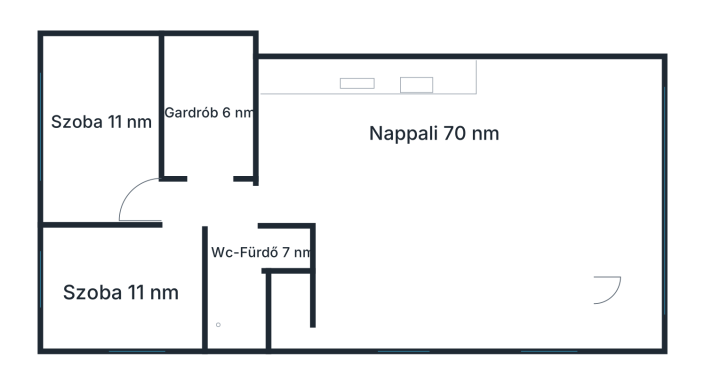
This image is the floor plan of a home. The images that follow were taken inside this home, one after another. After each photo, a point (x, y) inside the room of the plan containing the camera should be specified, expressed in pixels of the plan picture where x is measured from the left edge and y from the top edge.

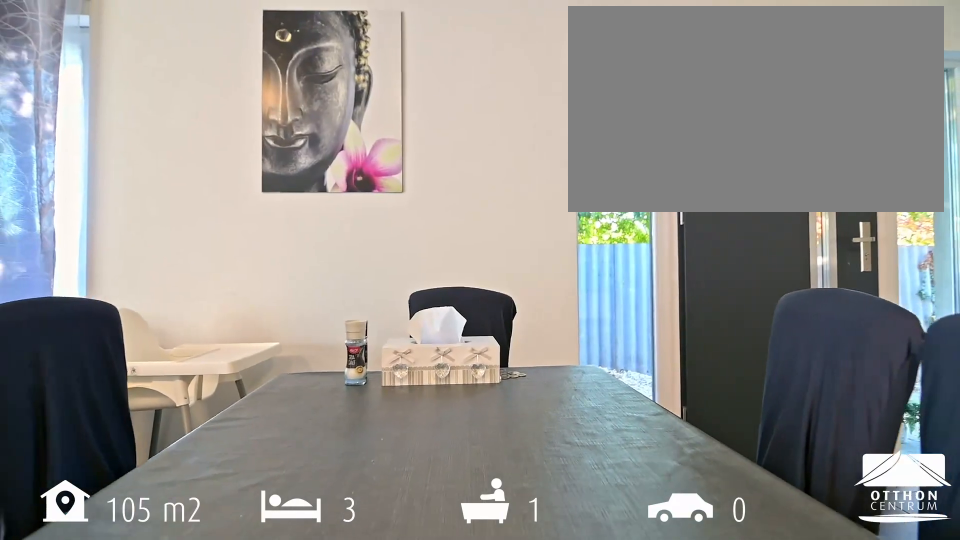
(459, 210)
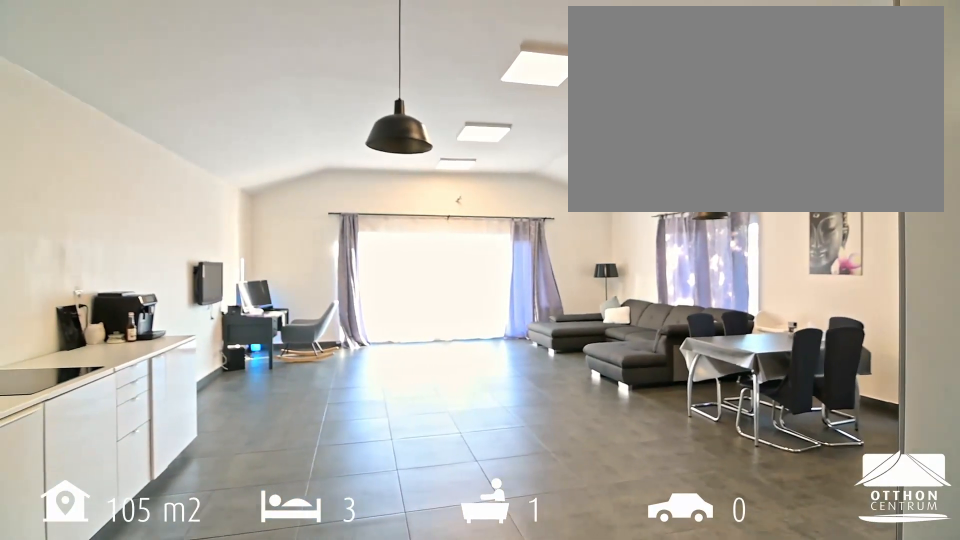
(459, 210)
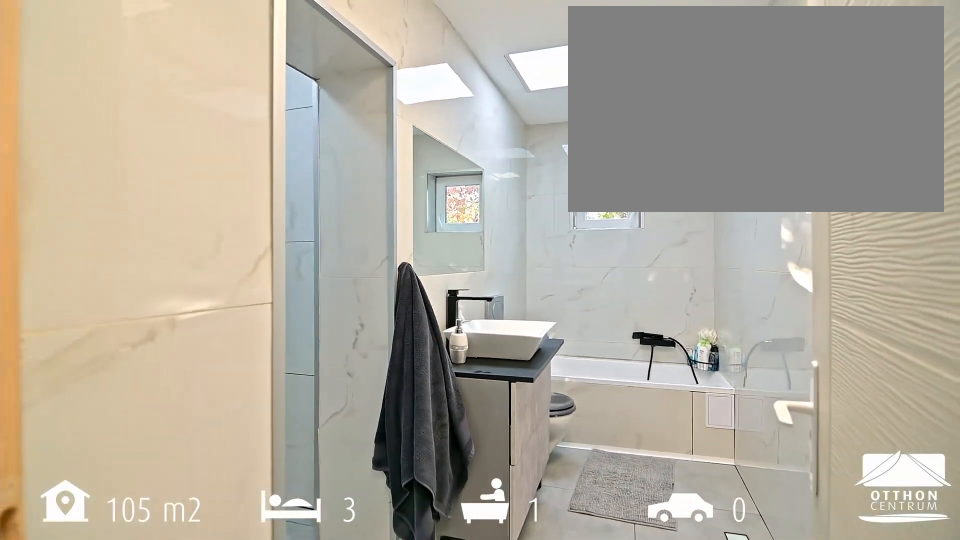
(235, 278)
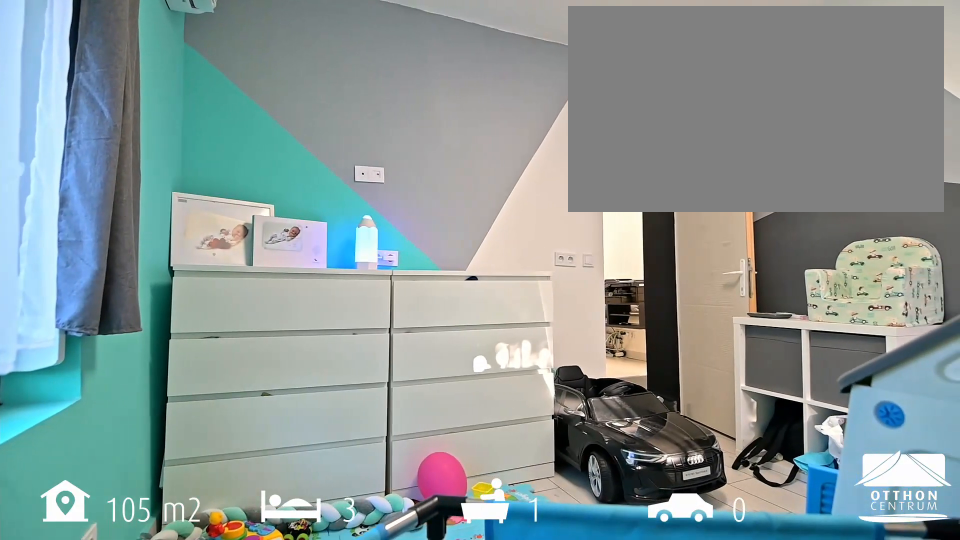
(121, 294)
